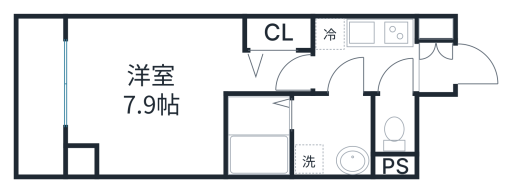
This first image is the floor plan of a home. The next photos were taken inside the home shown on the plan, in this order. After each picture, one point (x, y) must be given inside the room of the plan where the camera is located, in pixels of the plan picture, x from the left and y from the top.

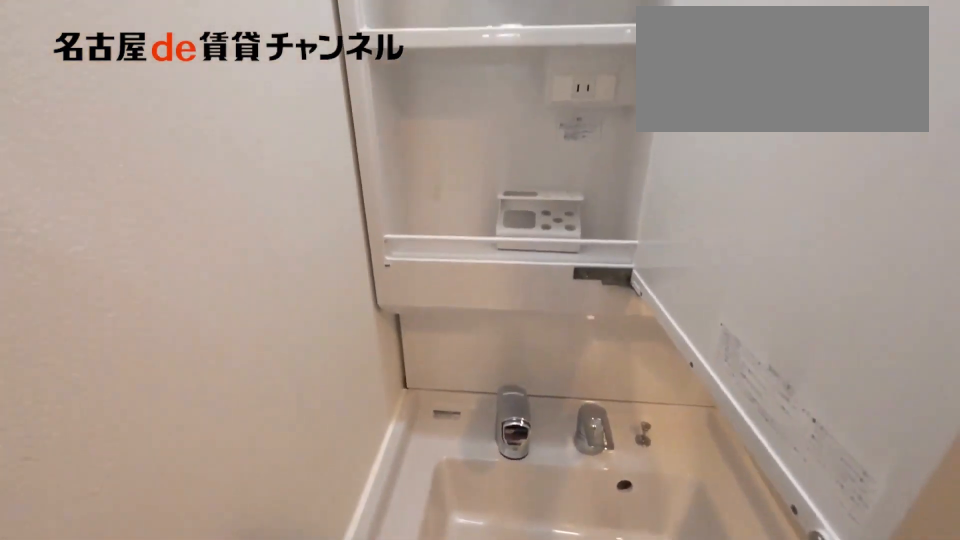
(331, 134)
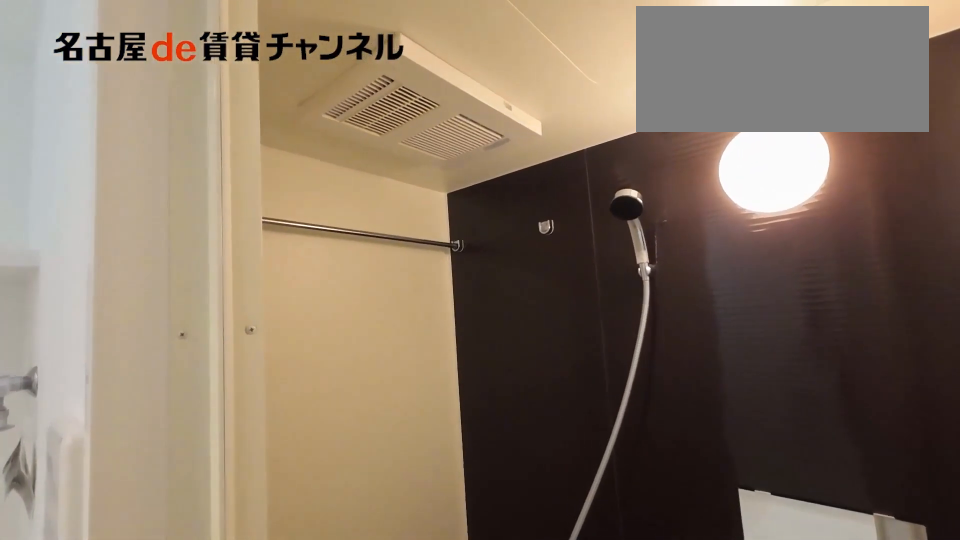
(259, 136)
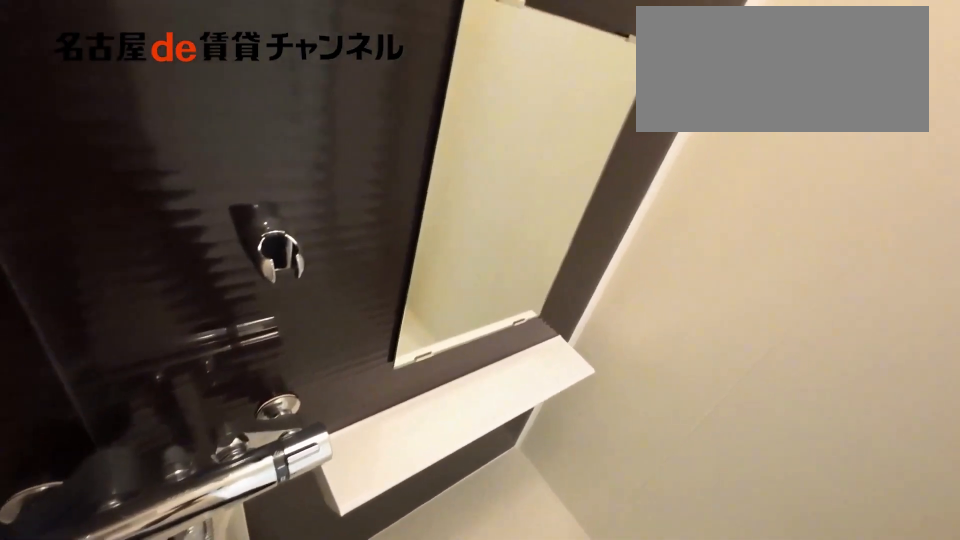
(259, 136)
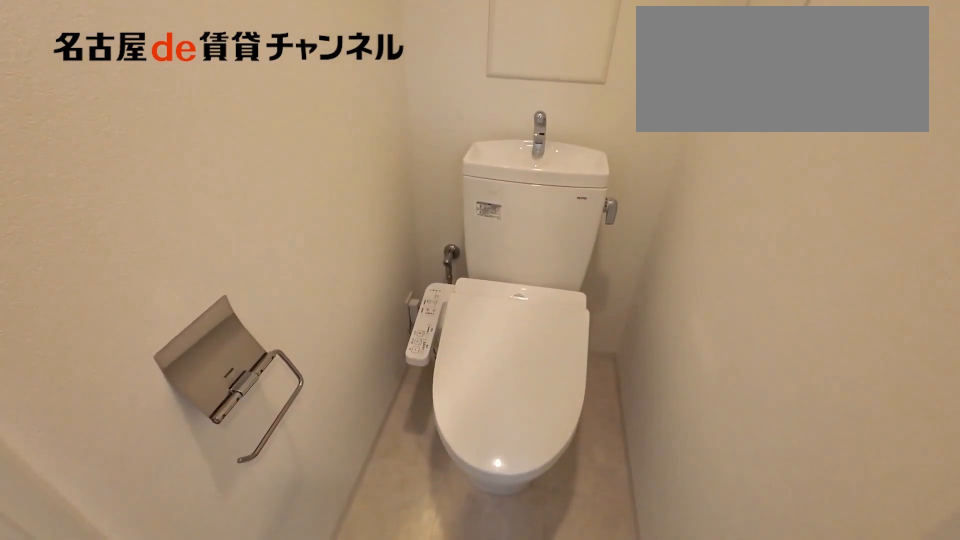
(394, 136)
